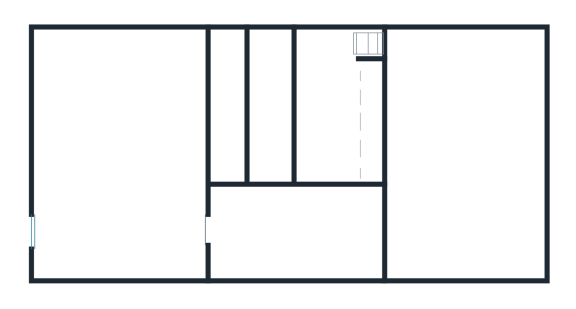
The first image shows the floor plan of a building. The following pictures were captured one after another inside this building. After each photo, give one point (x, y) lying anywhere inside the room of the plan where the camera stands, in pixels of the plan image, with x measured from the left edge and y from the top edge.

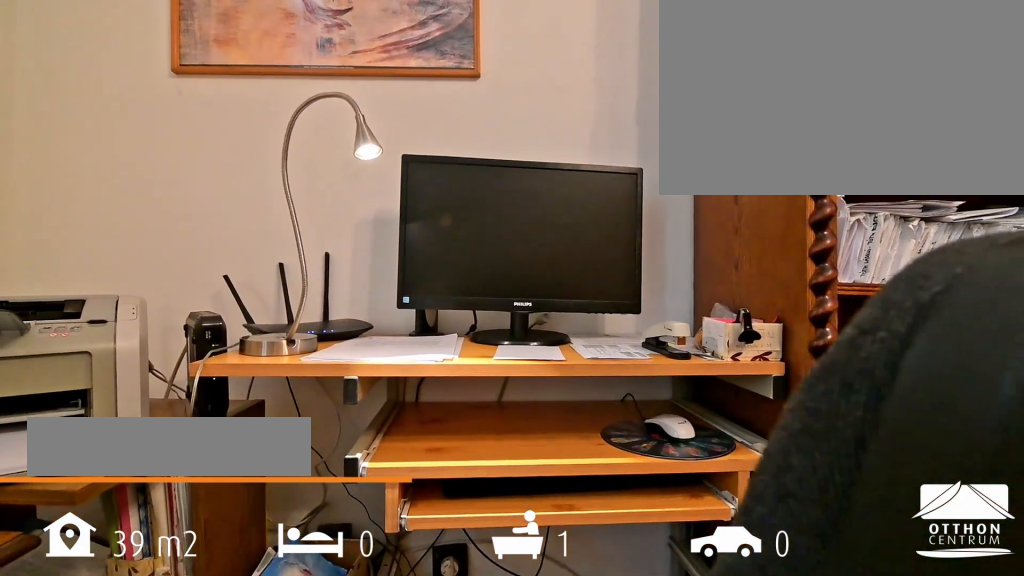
(468, 149)
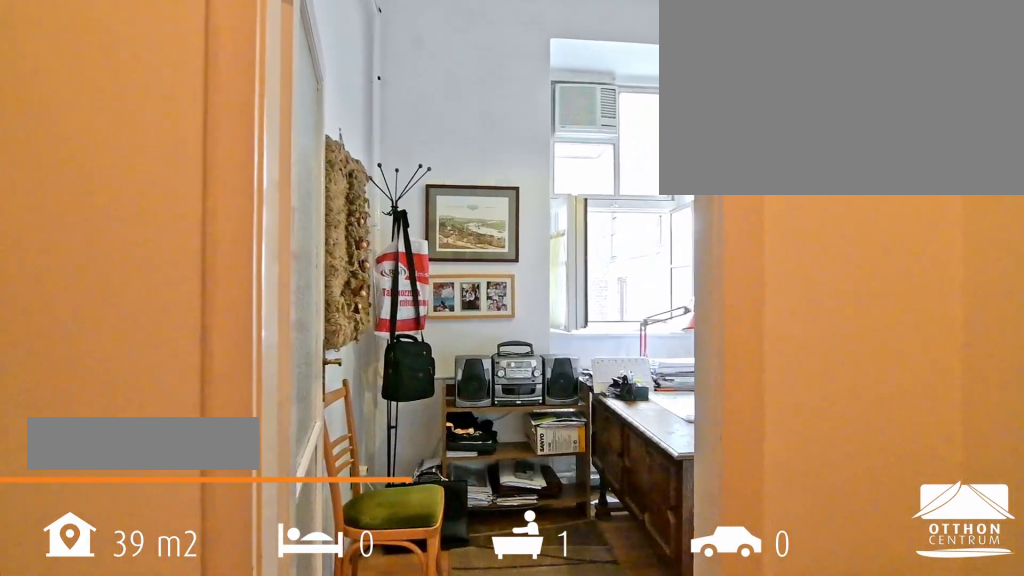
(119, 152)
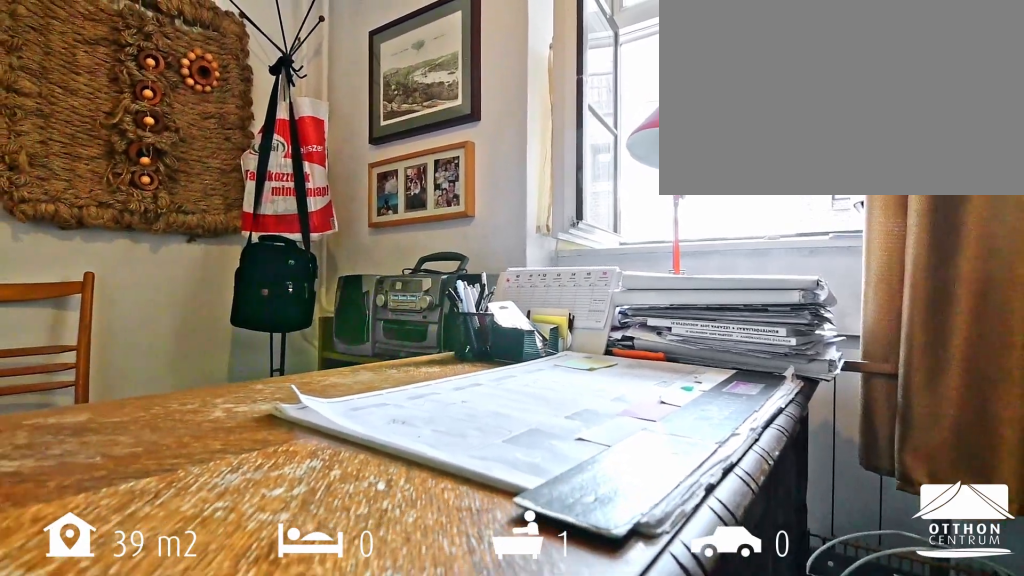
(119, 152)
